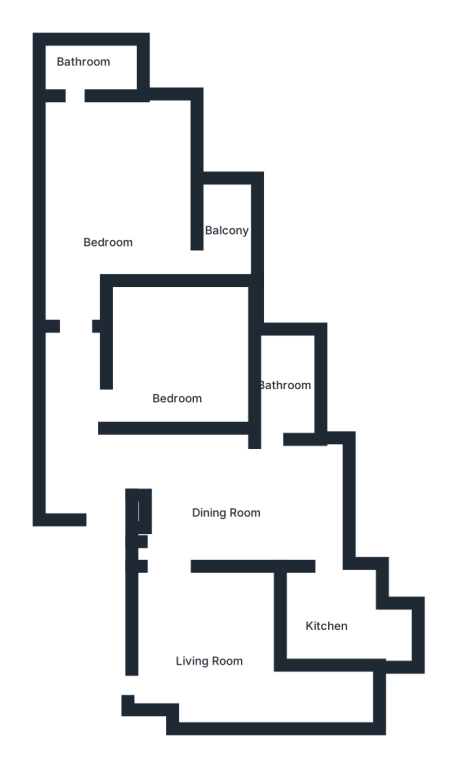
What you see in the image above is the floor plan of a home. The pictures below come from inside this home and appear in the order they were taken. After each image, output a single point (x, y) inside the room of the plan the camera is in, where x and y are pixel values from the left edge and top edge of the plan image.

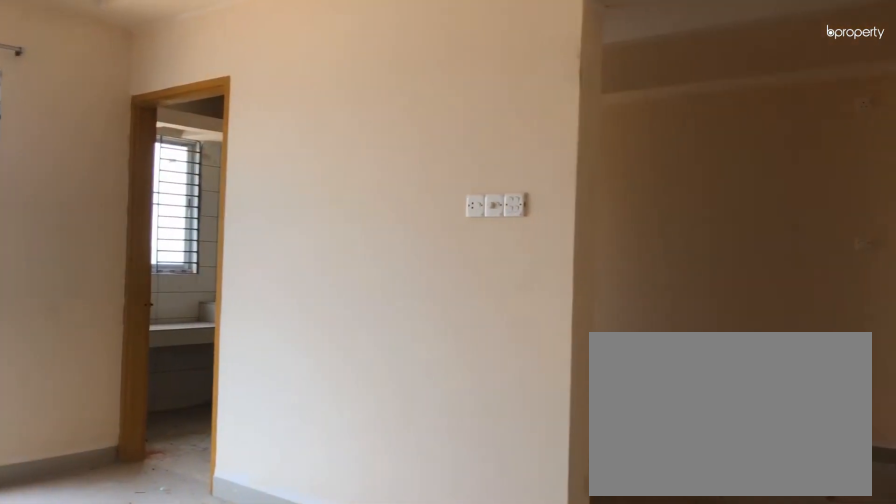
(225, 511)
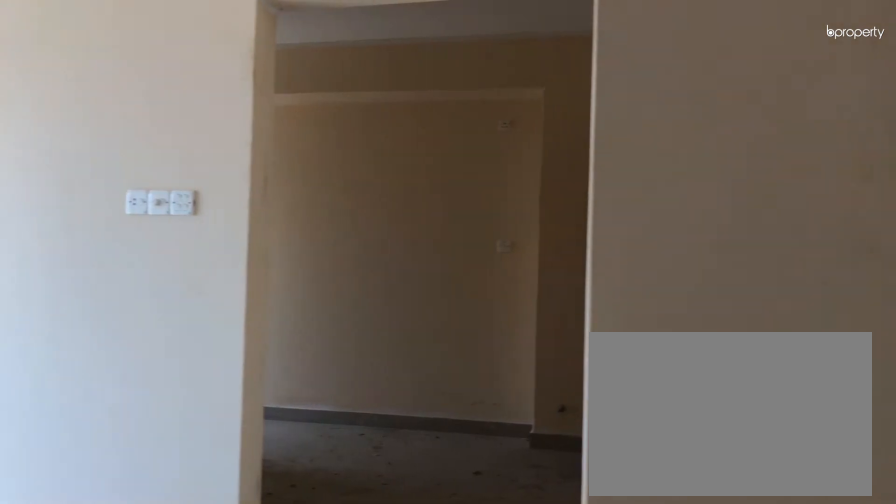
(225, 511)
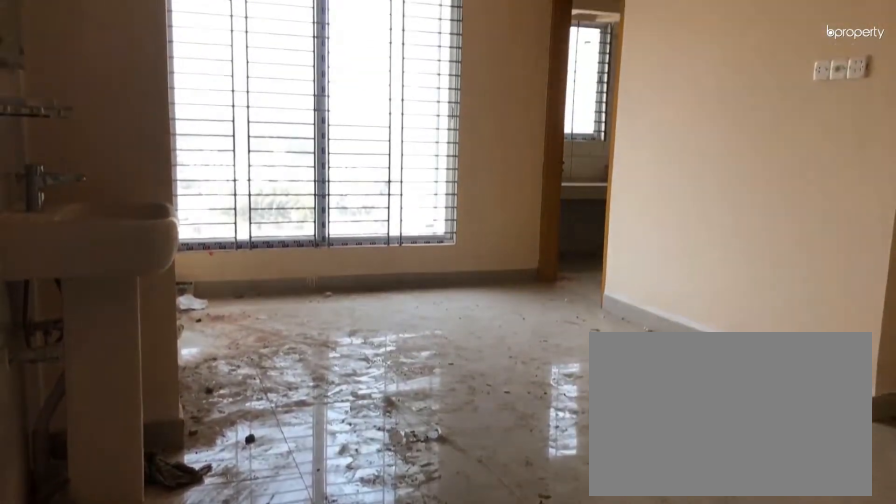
(226, 511)
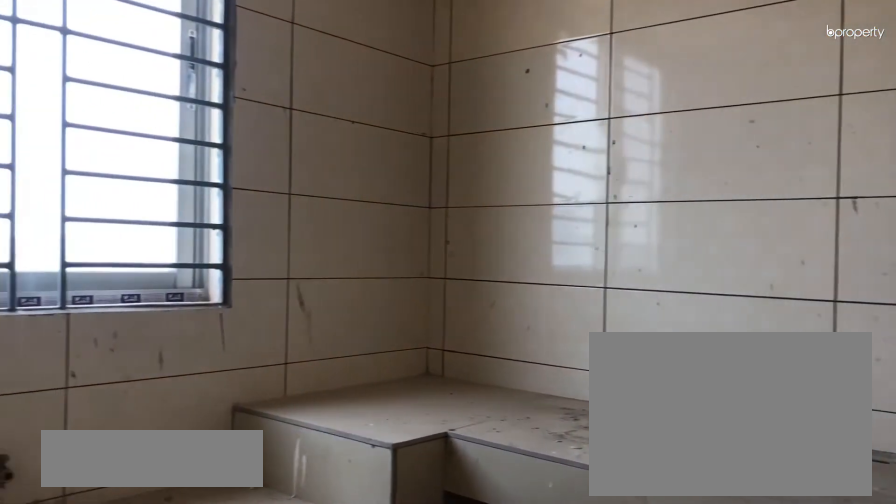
(334, 620)
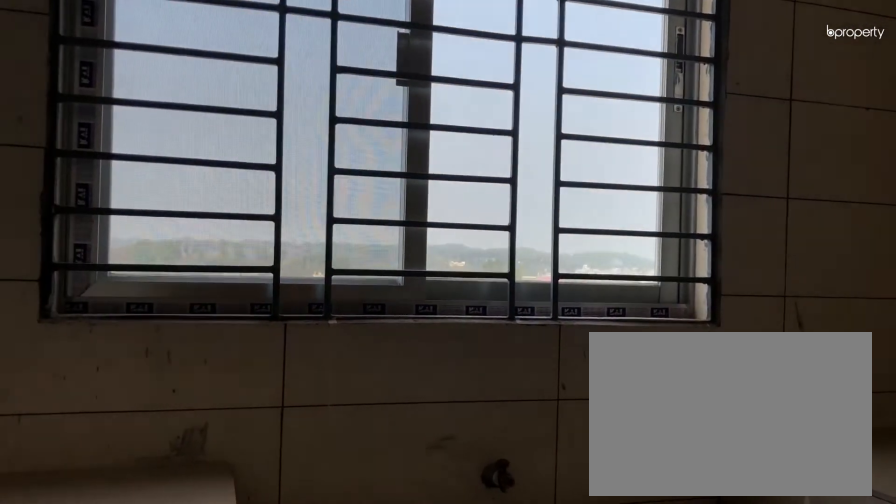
(334, 620)
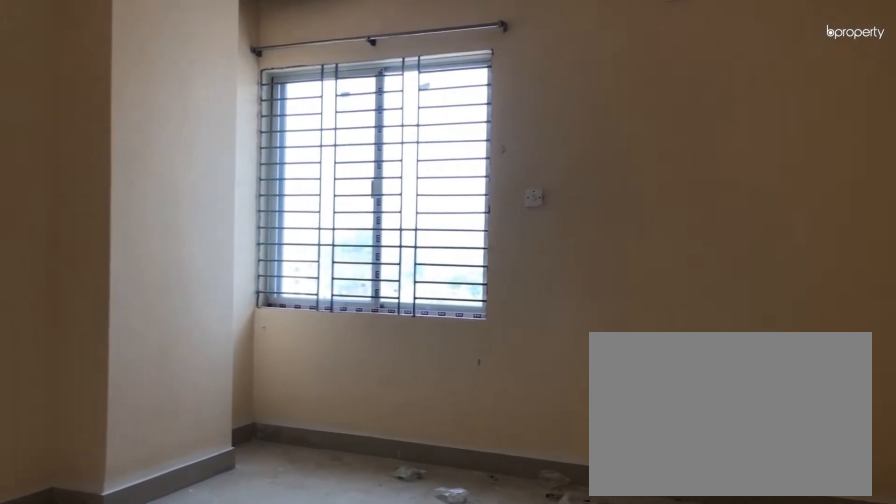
(173, 371)
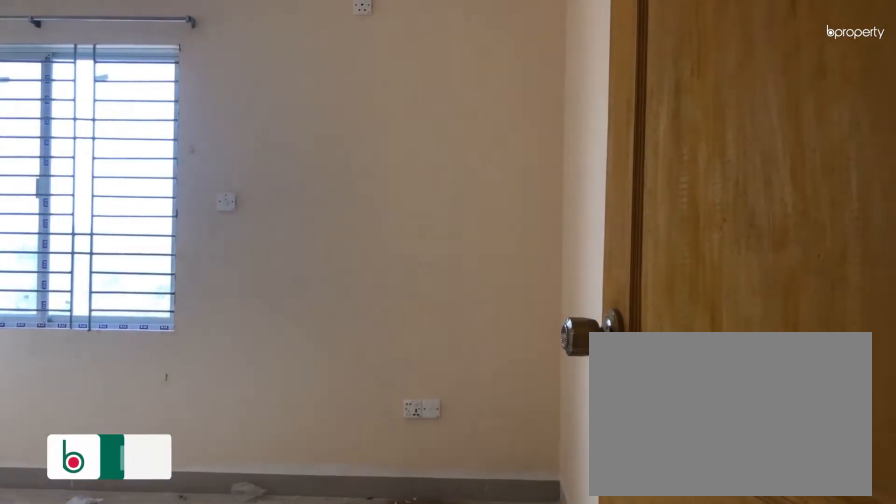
(173, 371)
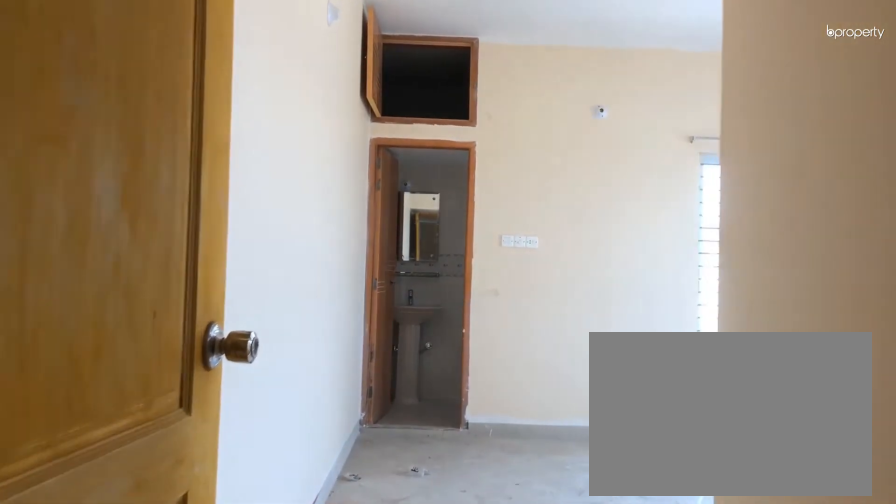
(111, 205)
